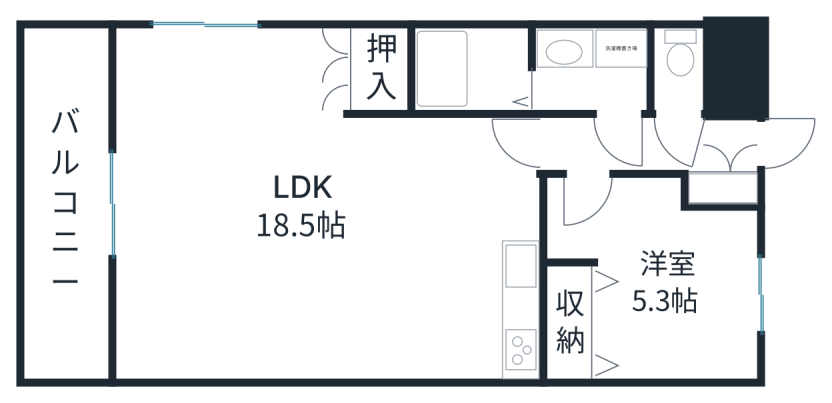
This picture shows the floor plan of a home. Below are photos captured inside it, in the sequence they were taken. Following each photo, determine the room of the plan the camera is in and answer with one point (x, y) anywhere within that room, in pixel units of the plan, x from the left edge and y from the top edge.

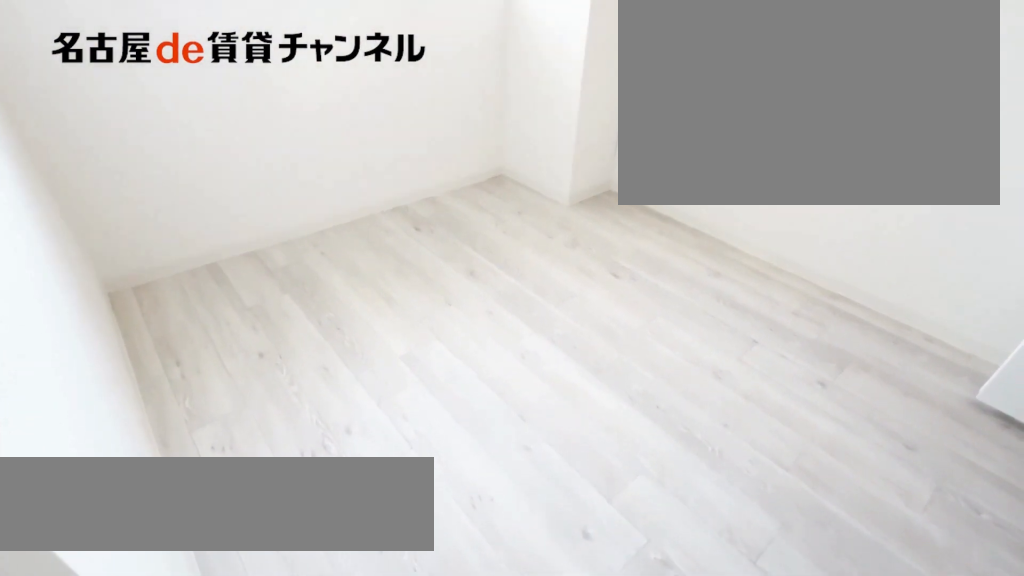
(651, 282)
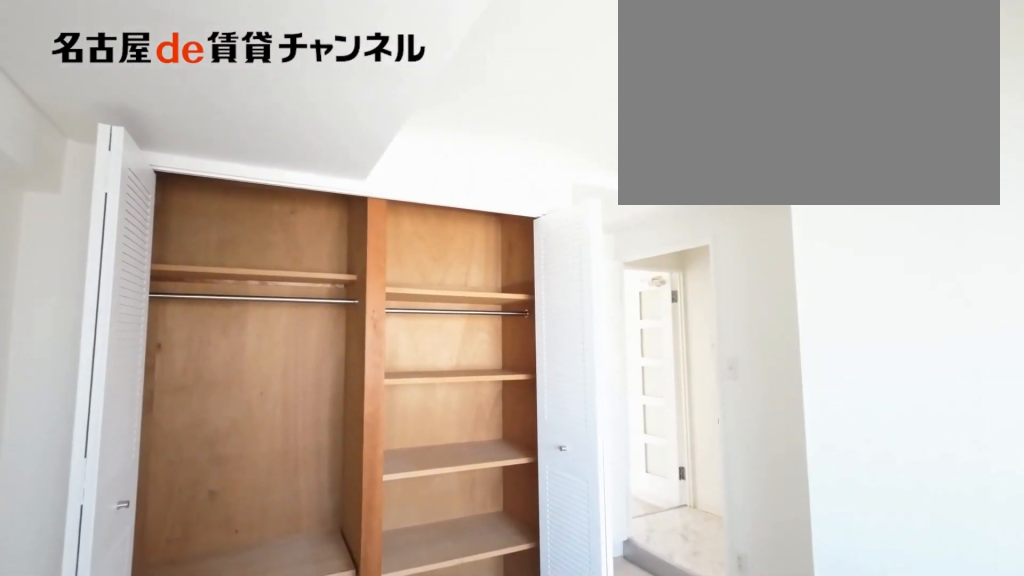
(651, 282)
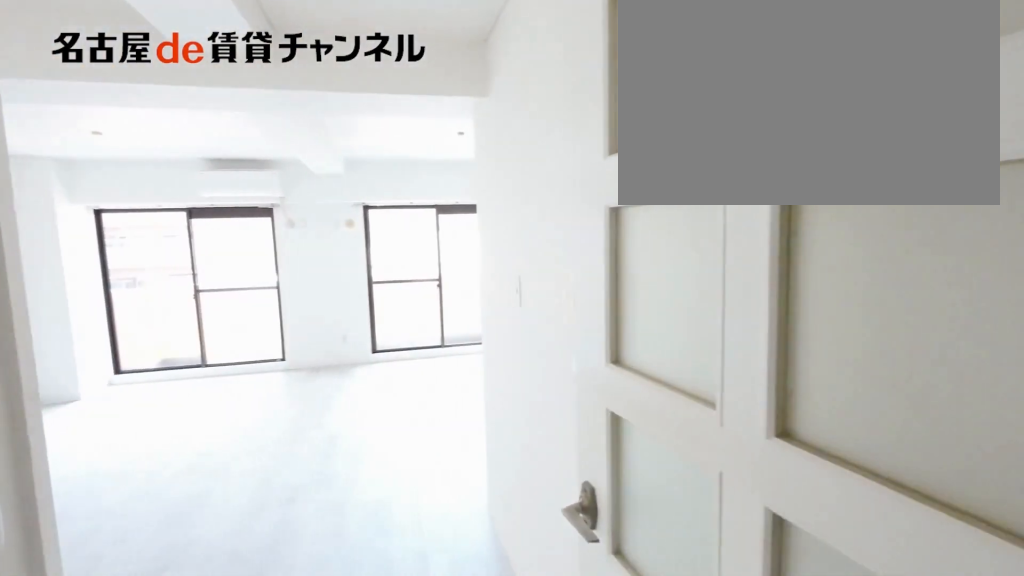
(574, 143)
